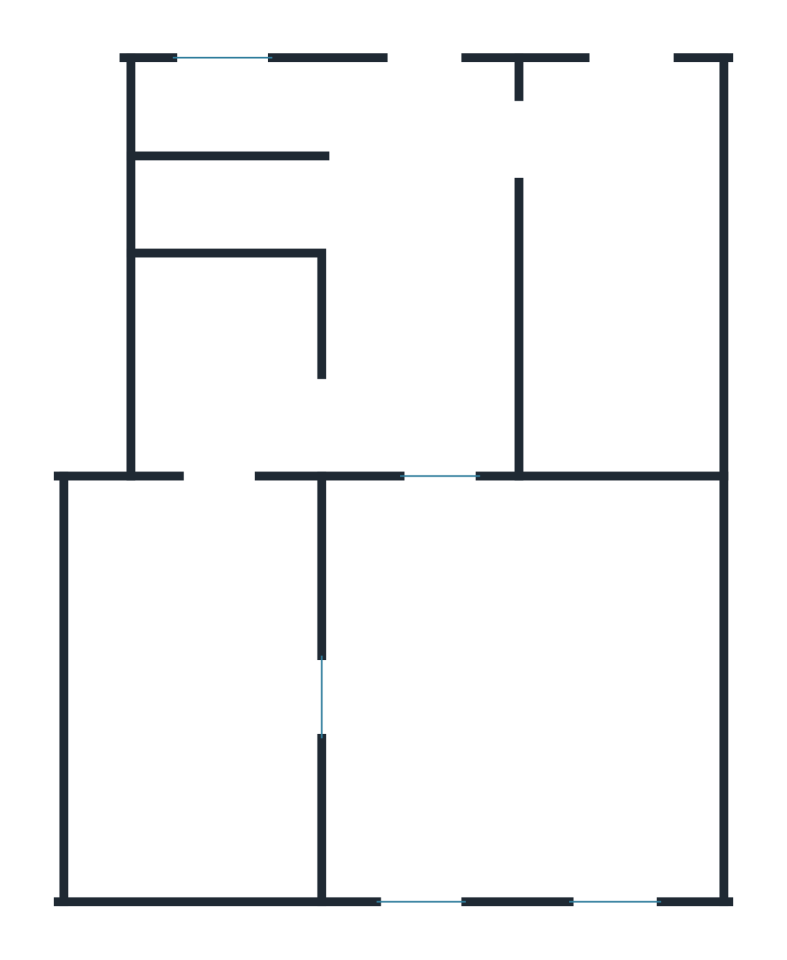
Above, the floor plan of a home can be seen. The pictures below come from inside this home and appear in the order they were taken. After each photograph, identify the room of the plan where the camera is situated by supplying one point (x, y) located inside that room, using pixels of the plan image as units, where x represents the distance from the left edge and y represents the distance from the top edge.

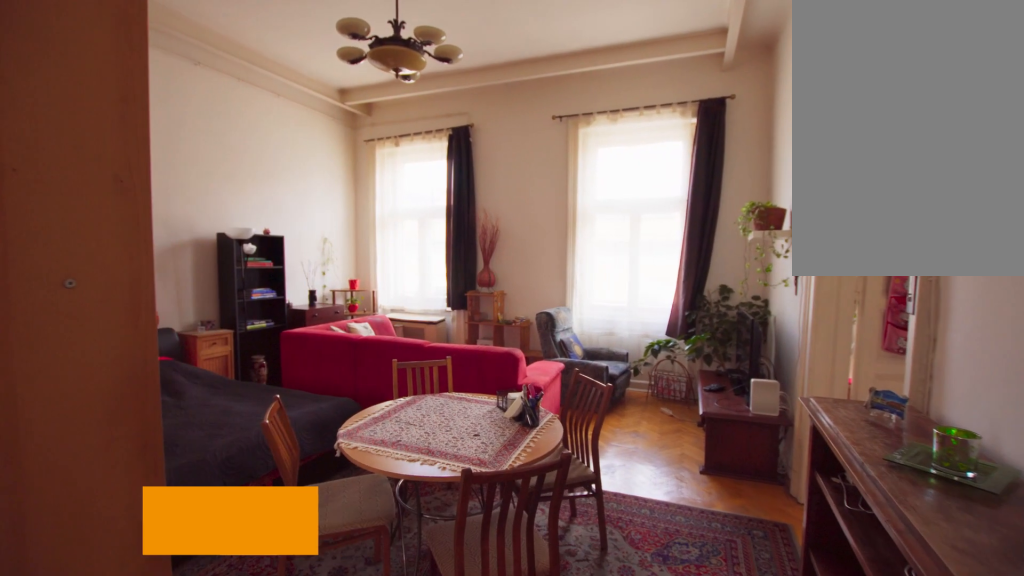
(517, 686)
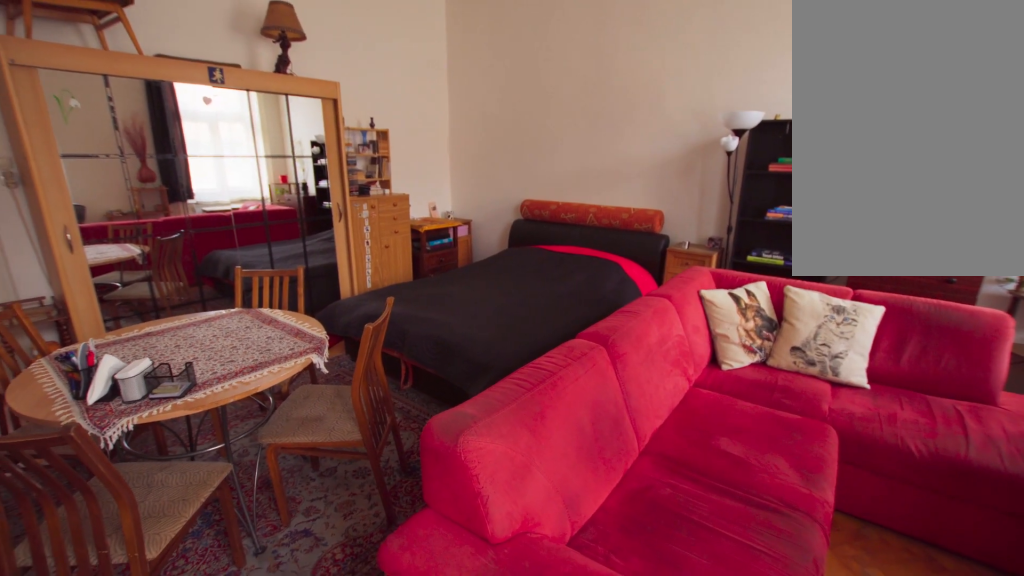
(517, 686)
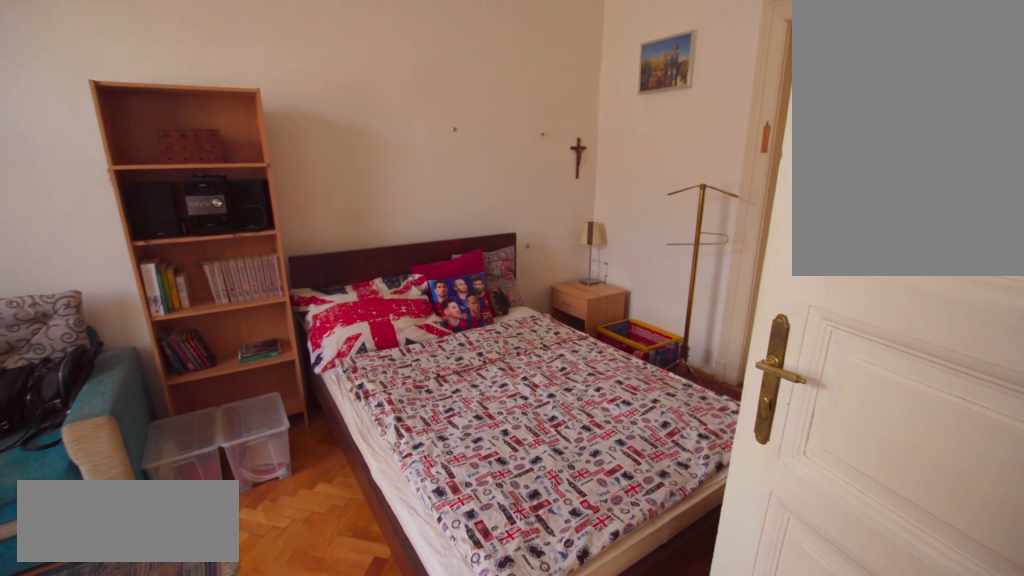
(176, 686)
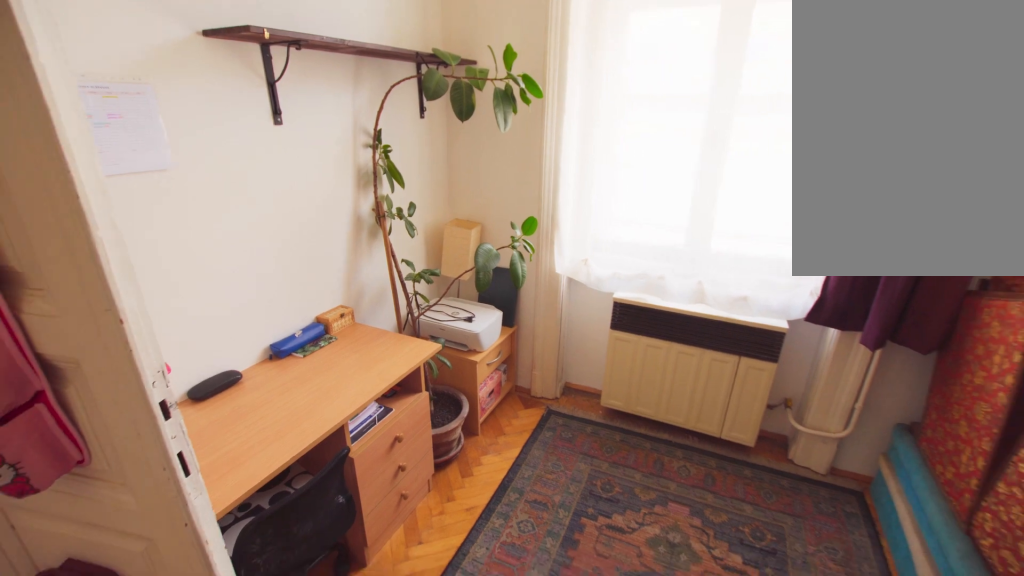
(177, 686)
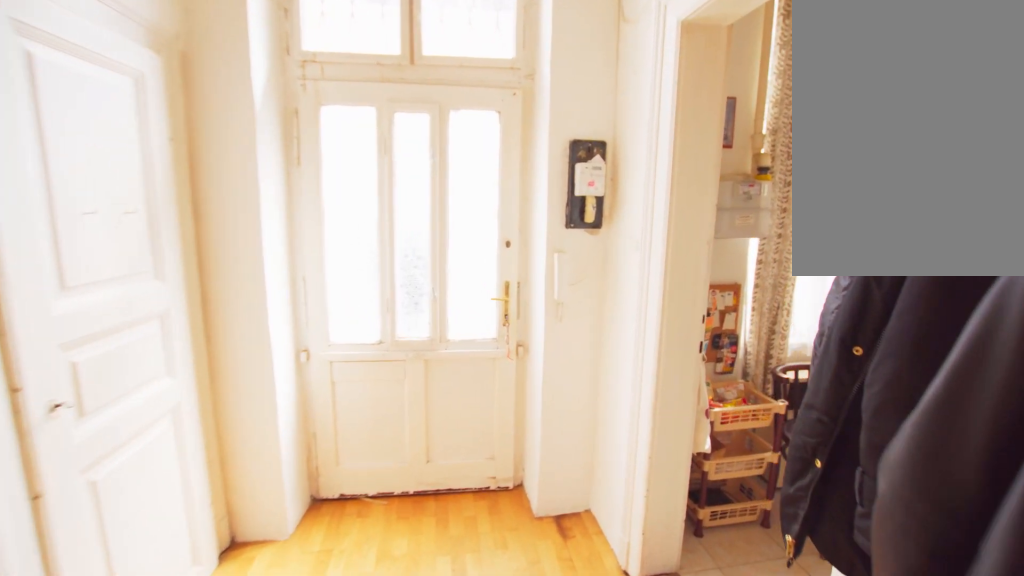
(430, 276)
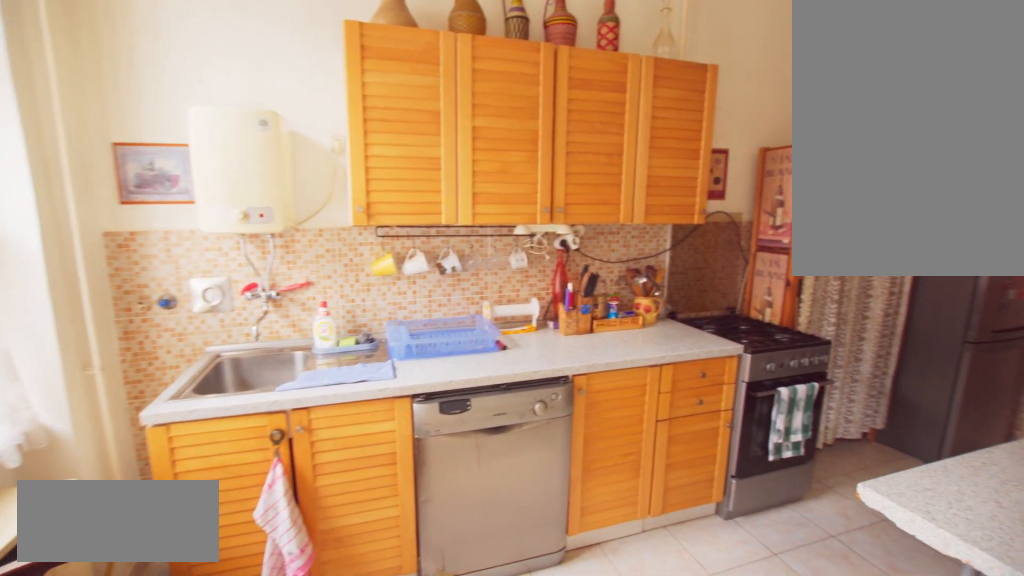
(633, 269)
